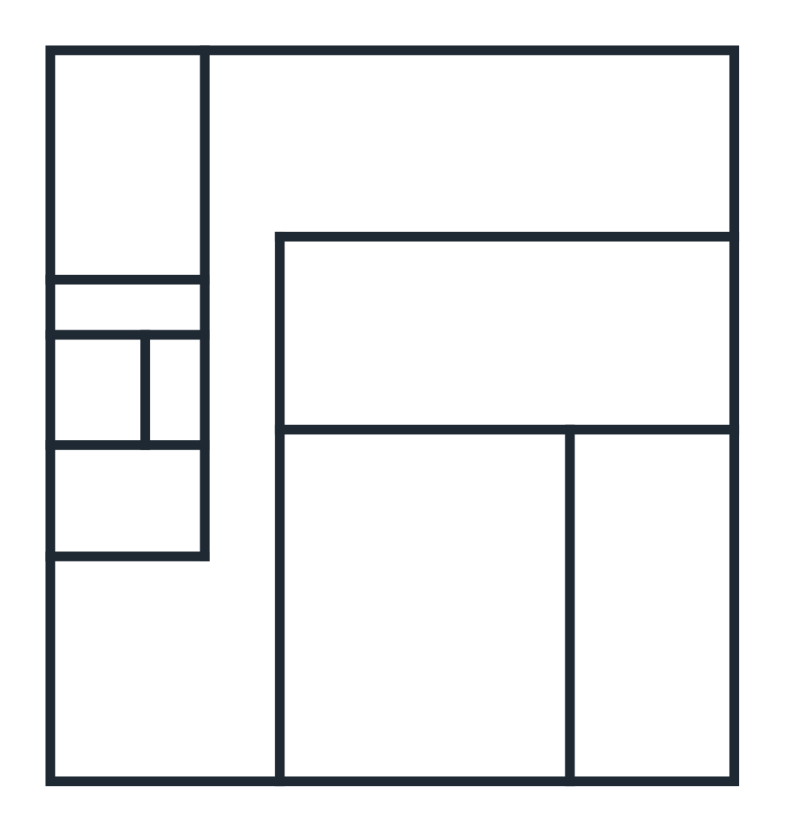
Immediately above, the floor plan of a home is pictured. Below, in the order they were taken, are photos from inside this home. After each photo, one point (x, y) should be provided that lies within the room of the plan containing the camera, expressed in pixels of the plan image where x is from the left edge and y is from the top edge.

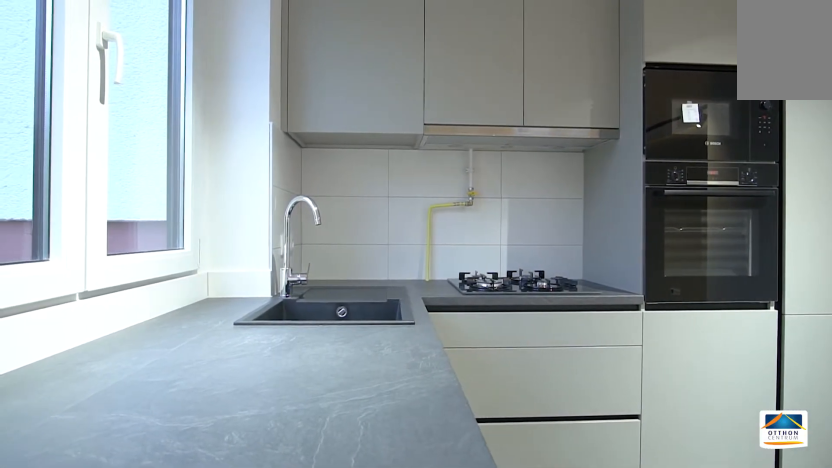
(183, 646)
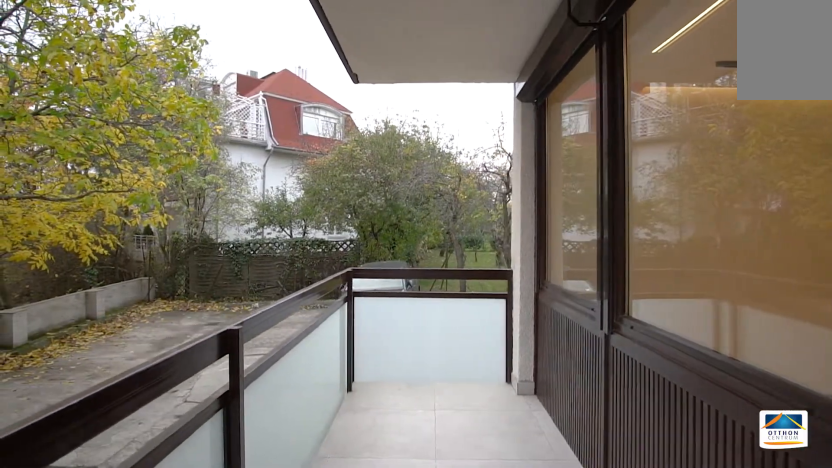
(649, 608)
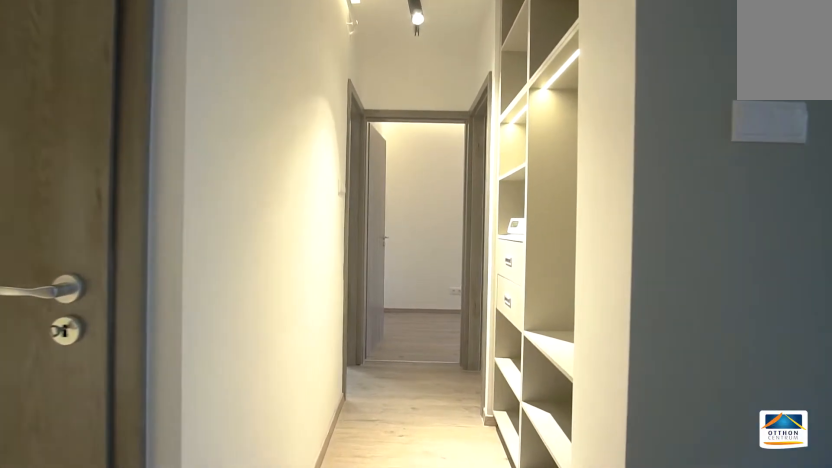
(247, 383)
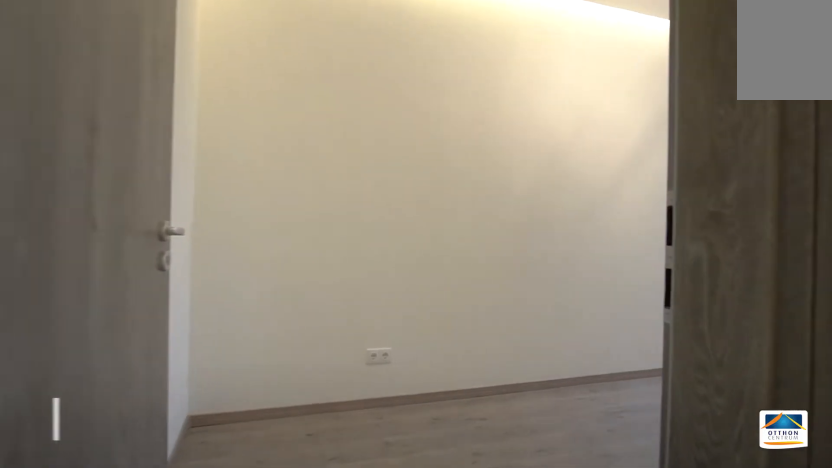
(247, 384)
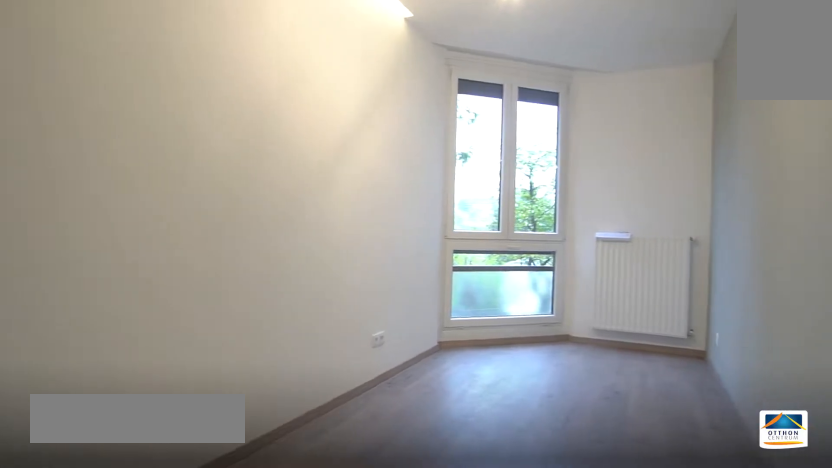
(475, 151)
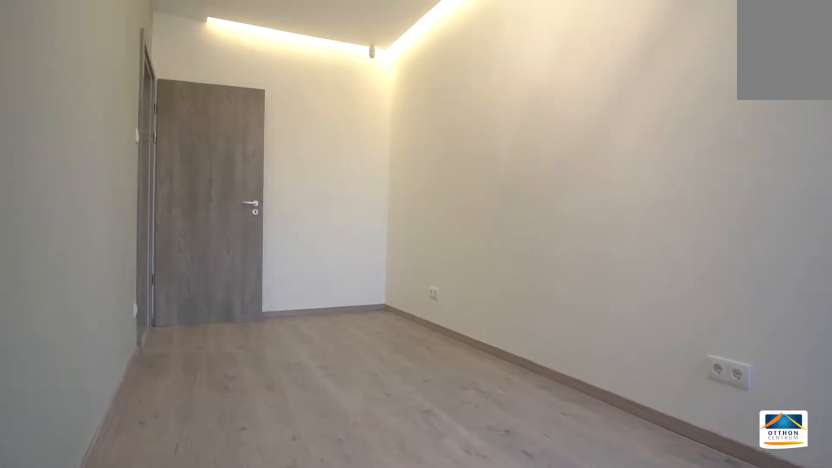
(475, 150)
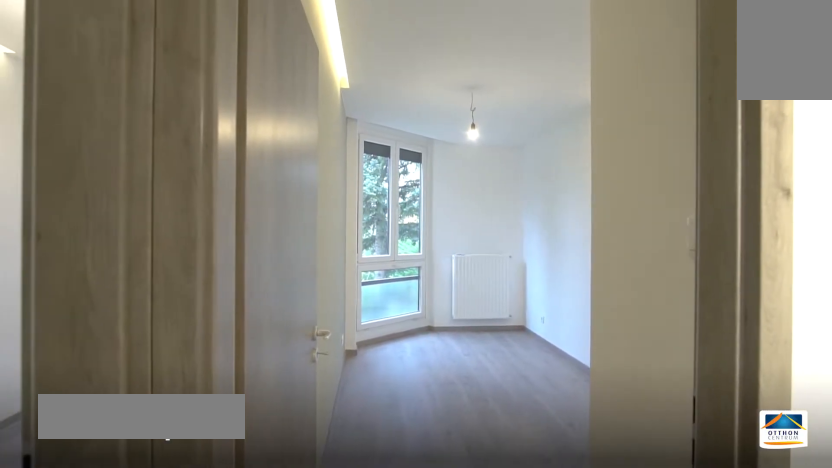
(485, 335)
